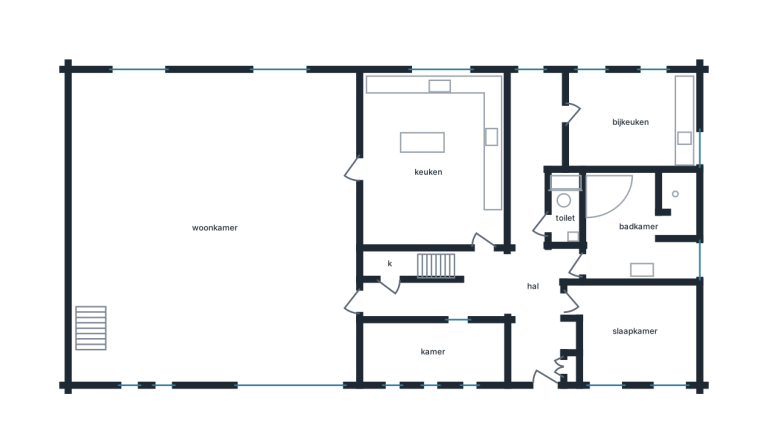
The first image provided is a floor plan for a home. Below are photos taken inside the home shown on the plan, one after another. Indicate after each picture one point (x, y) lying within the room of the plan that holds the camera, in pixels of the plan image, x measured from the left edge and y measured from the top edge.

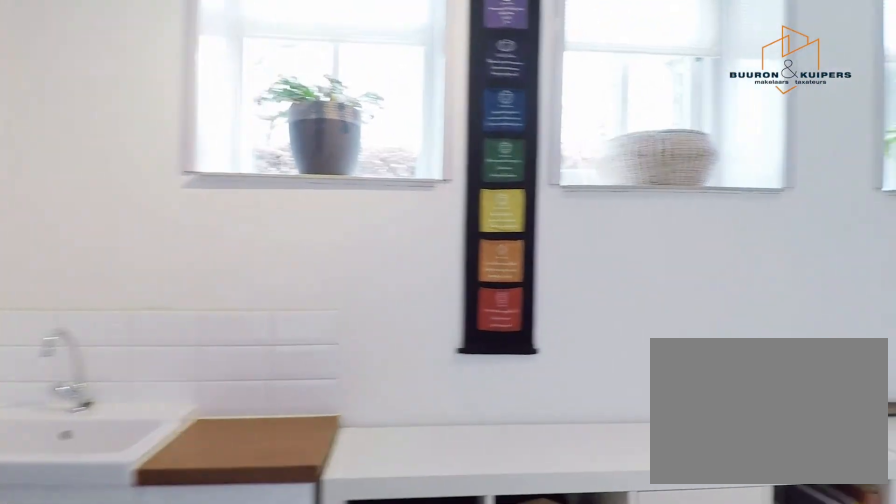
(432, 352)
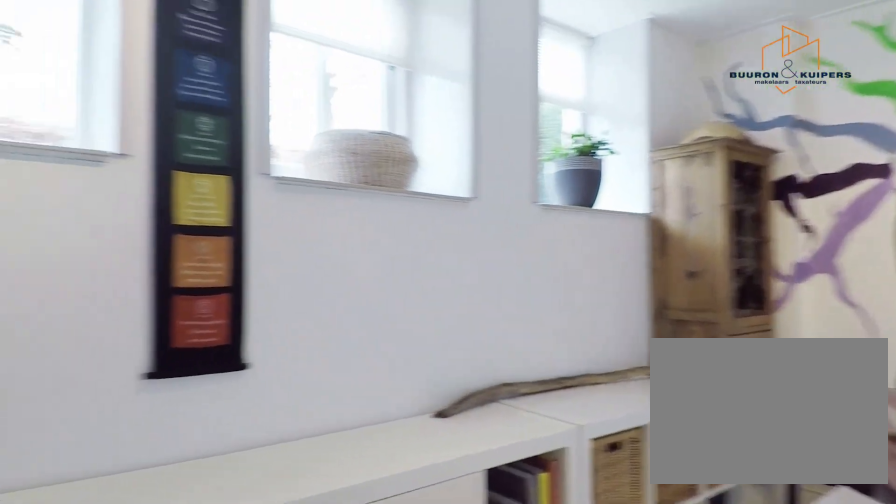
(432, 352)
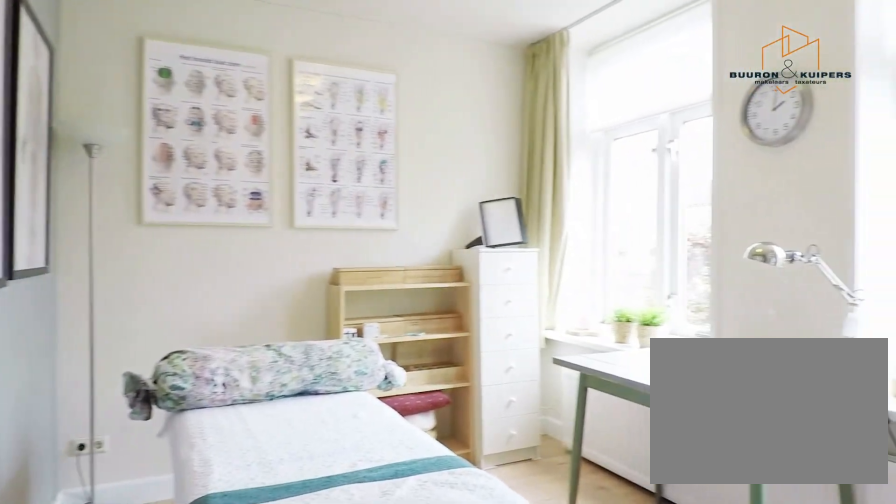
(635, 332)
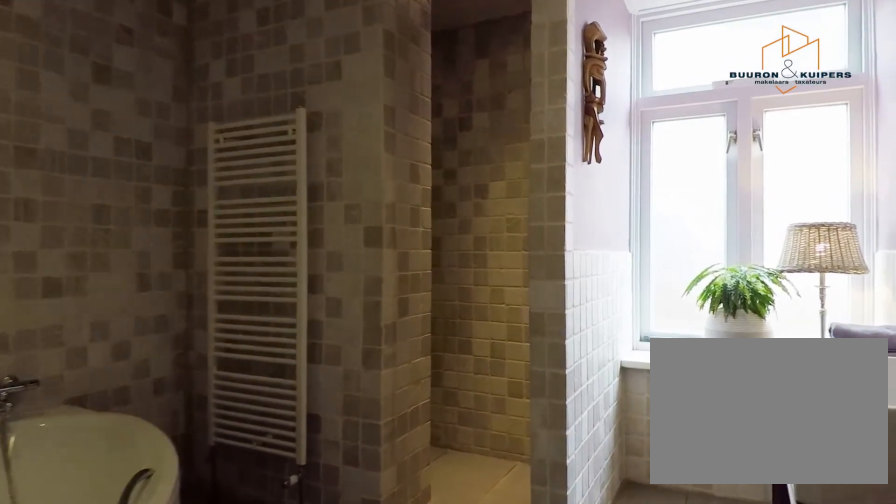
(639, 227)
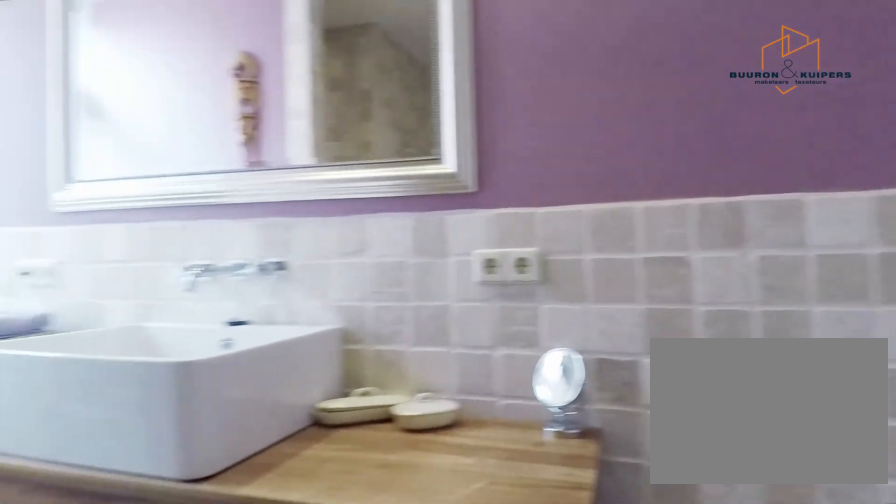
(639, 227)
